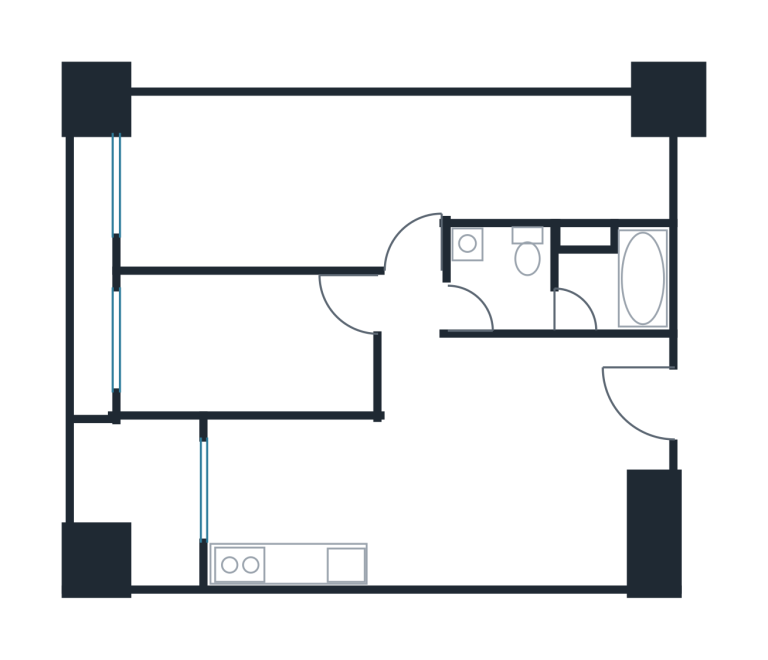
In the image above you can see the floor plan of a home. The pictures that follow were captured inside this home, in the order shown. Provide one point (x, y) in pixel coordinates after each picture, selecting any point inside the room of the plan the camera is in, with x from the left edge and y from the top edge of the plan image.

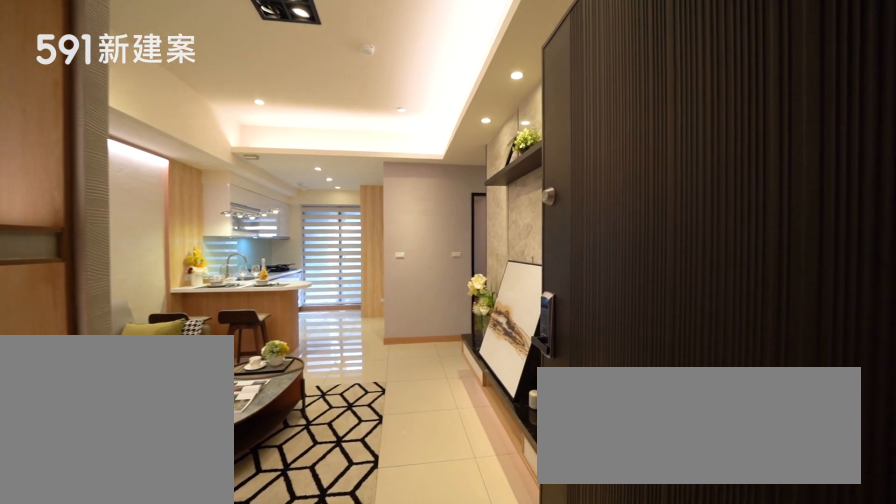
(634, 401)
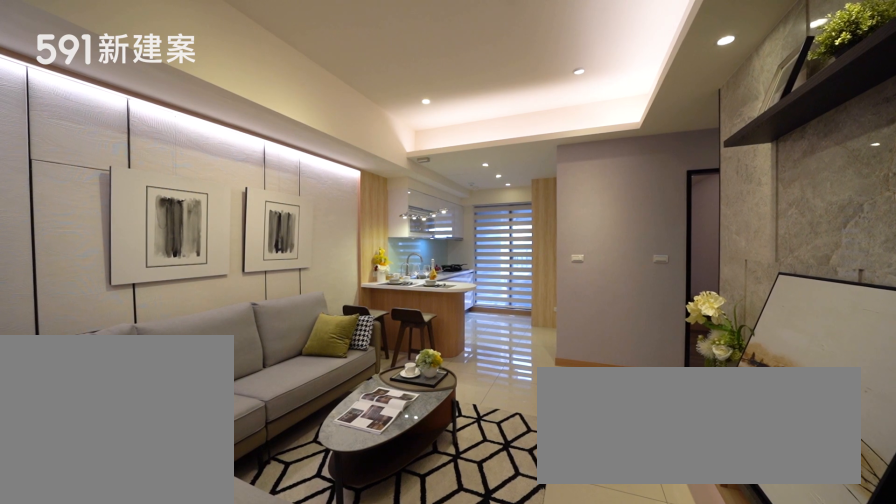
(538, 462)
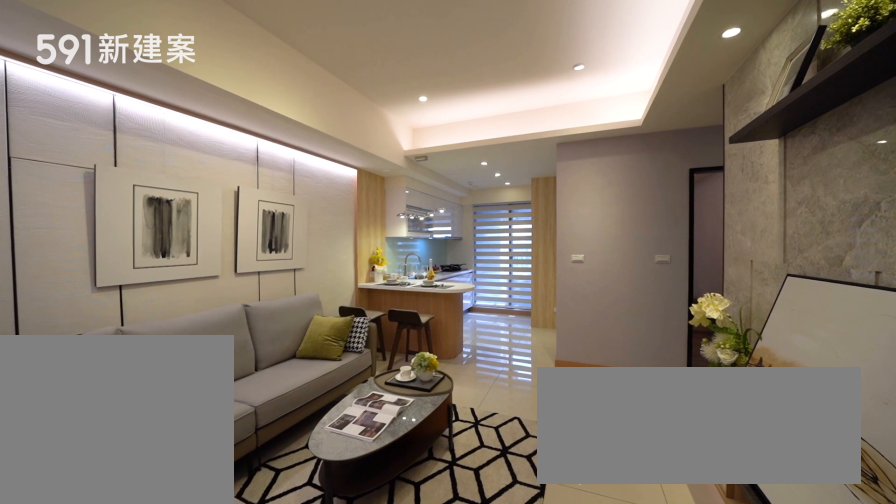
(538, 462)
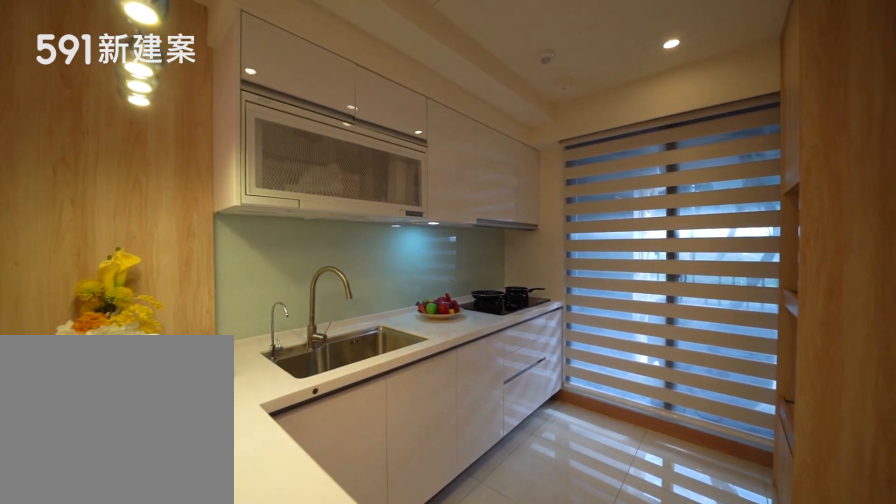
(309, 504)
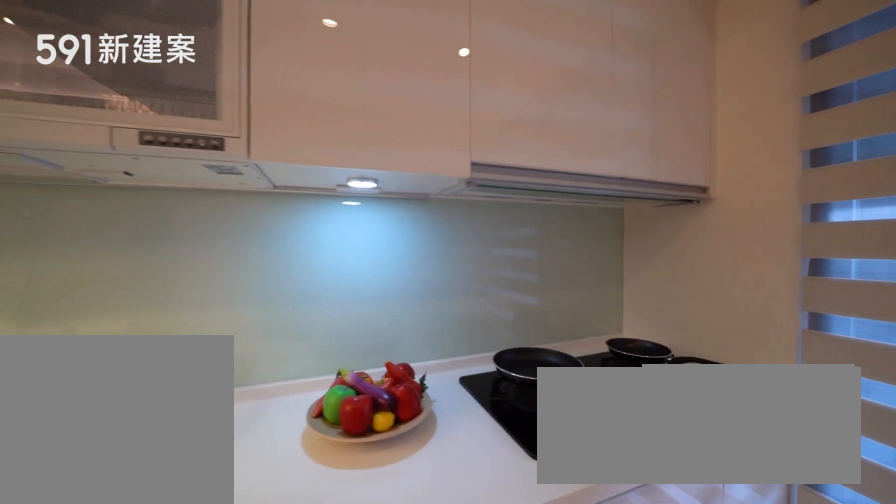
(309, 504)
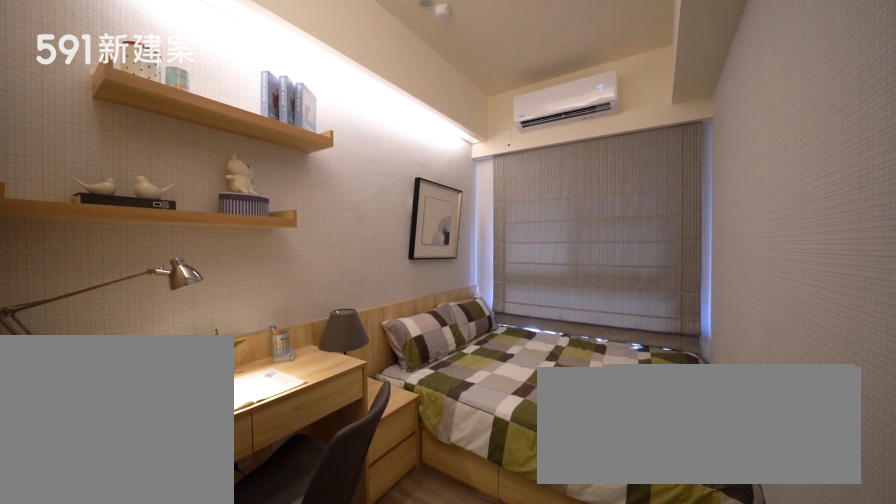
(245, 343)
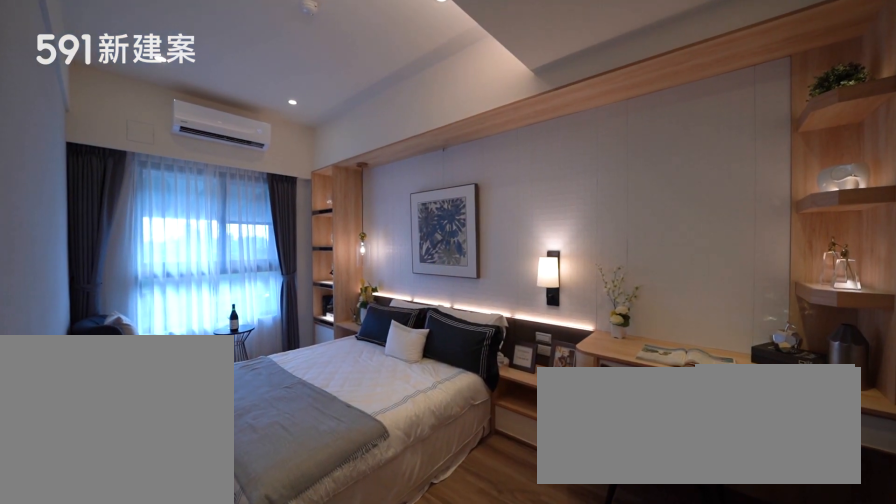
(276, 182)
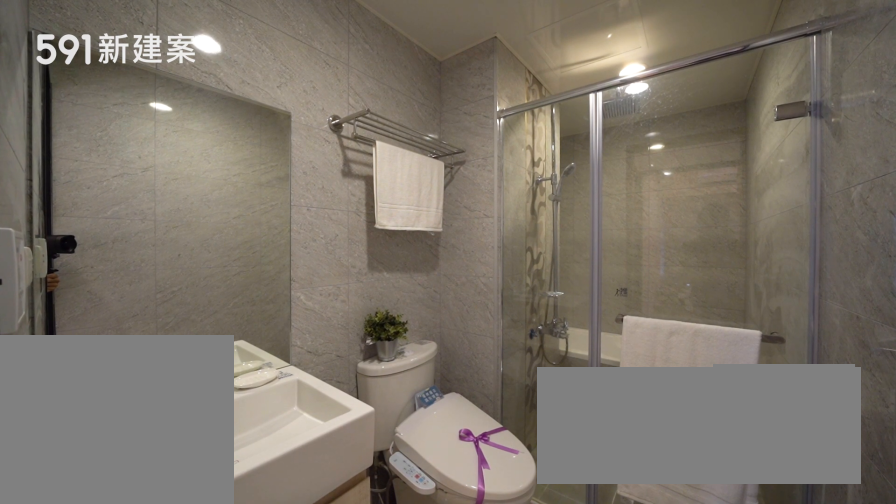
(562, 280)
